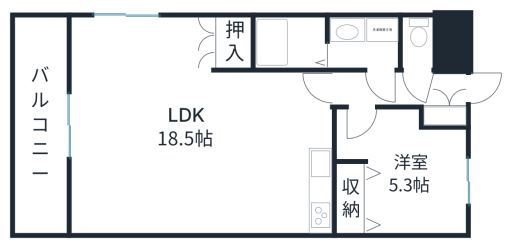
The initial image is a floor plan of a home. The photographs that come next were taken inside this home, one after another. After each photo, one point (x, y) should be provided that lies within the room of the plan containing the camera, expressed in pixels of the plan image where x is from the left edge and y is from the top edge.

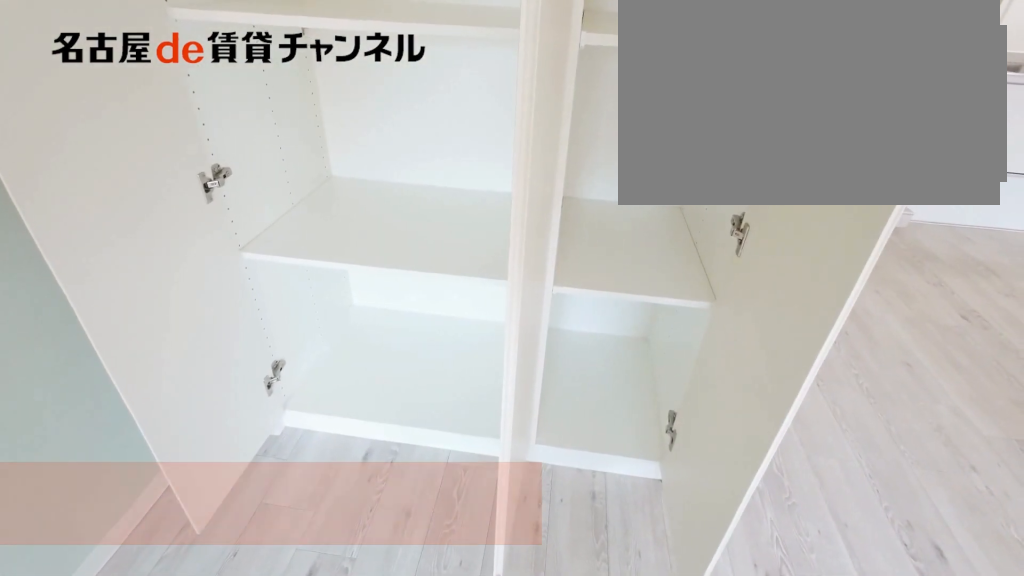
(231, 43)
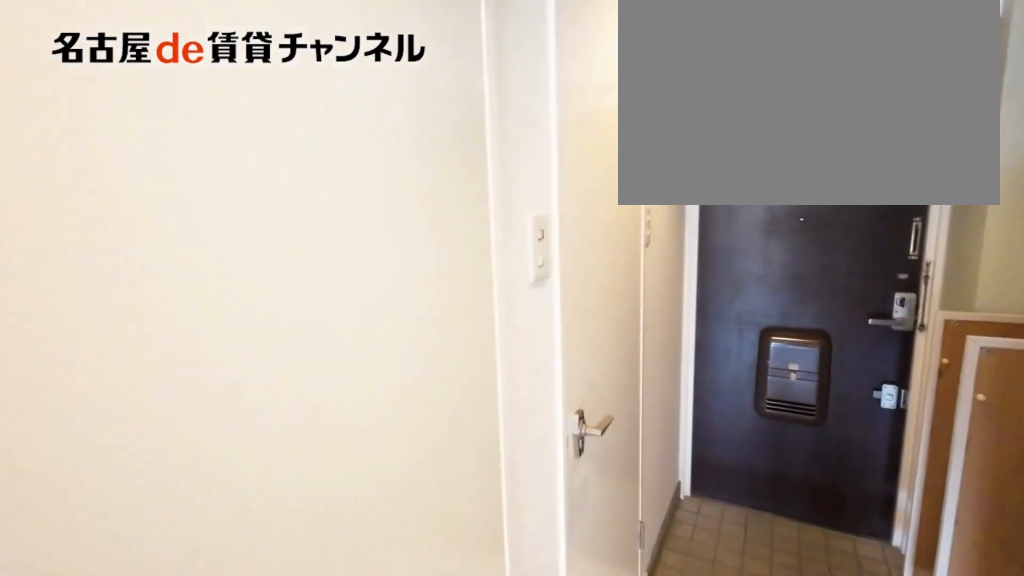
(380, 88)
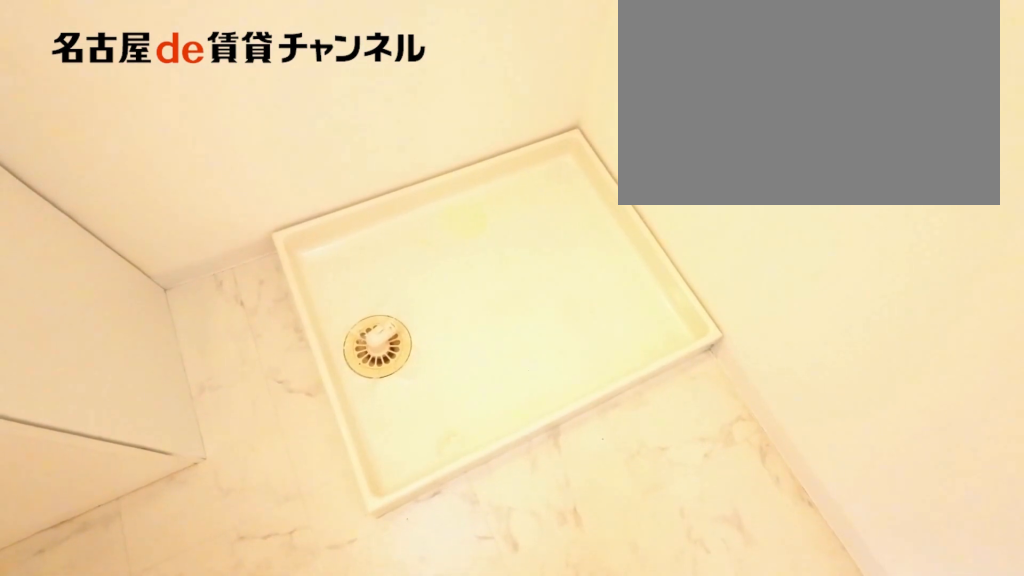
(364, 41)
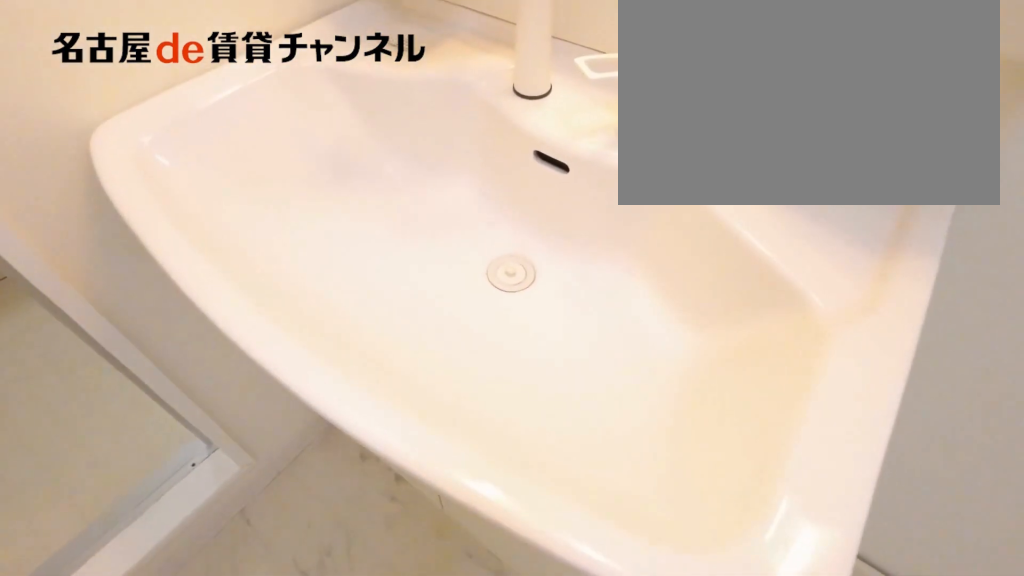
(364, 41)
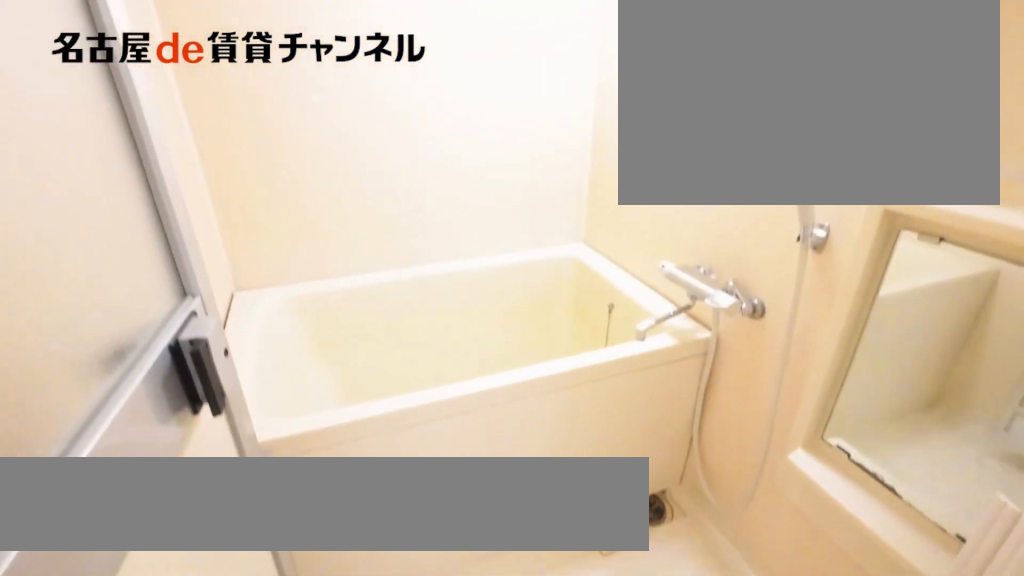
(291, 43)
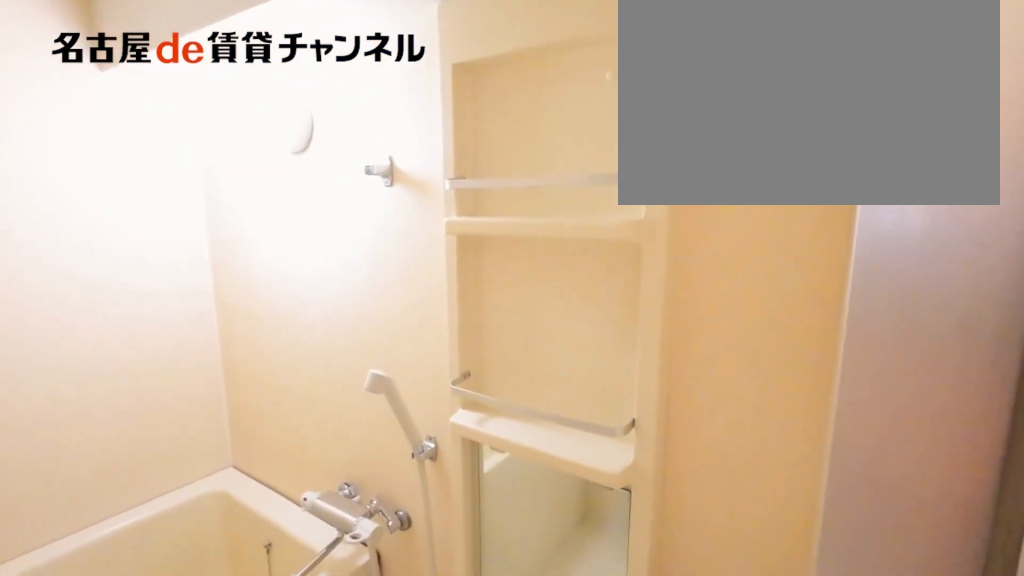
(291, 43)
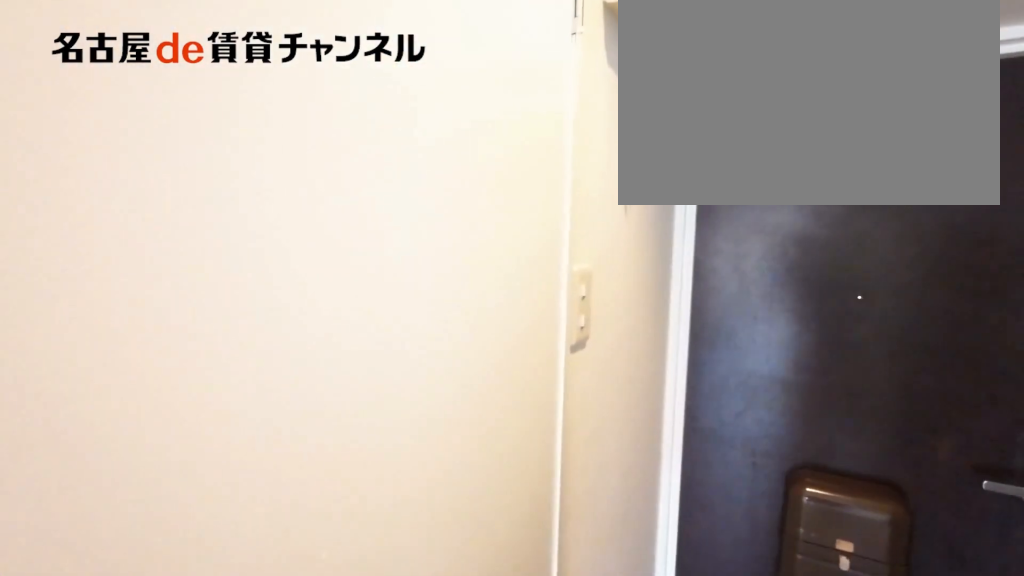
(384, 88)
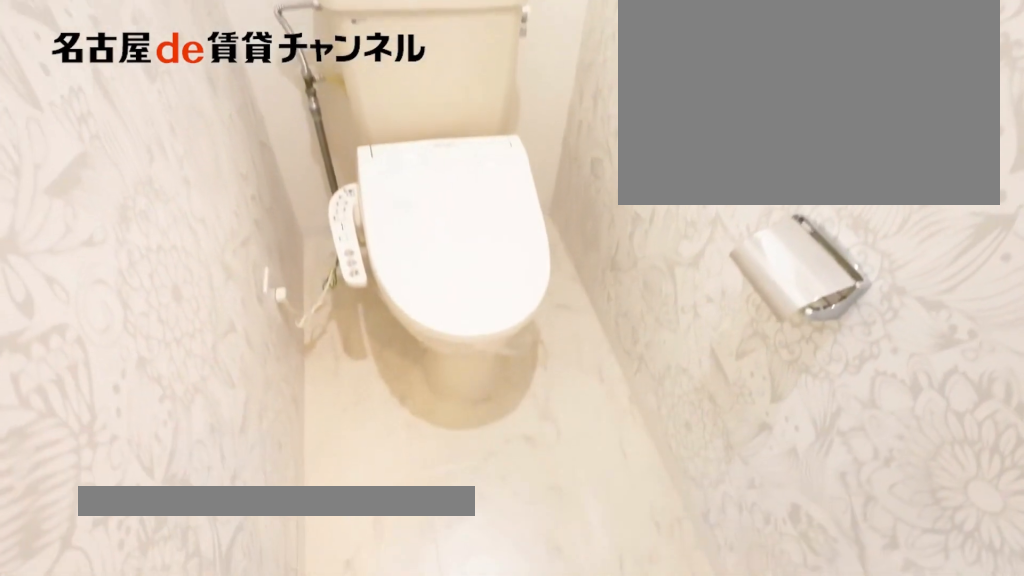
(420, 41)
